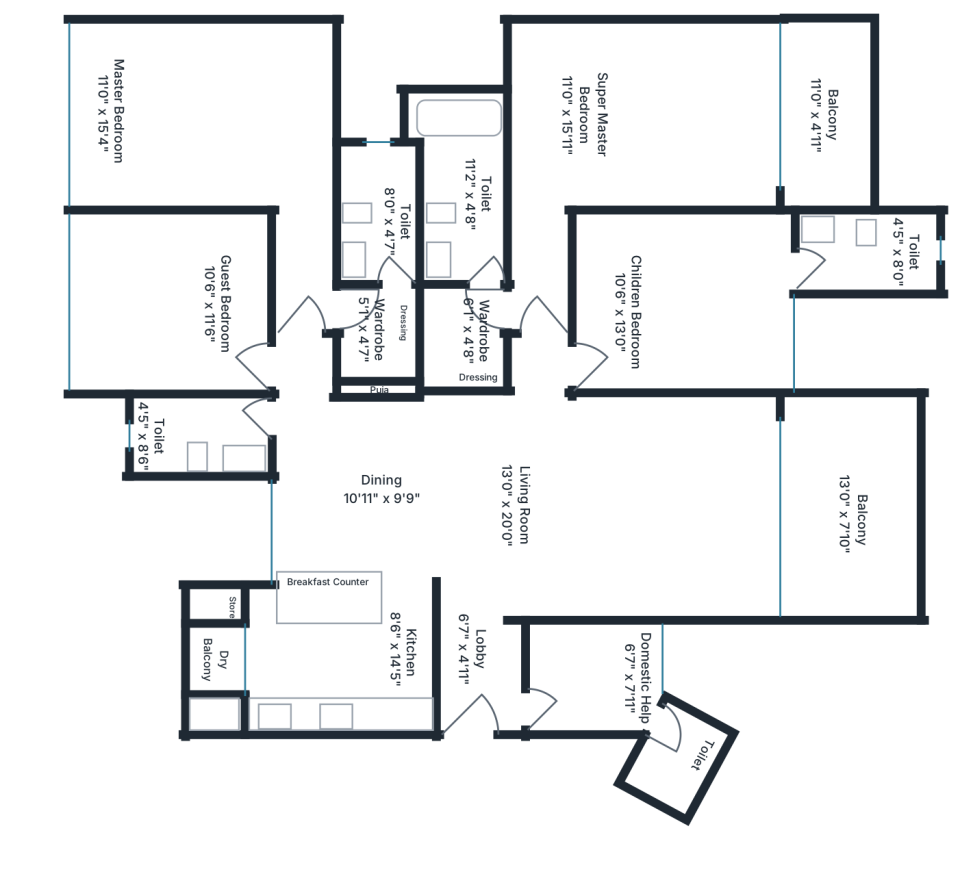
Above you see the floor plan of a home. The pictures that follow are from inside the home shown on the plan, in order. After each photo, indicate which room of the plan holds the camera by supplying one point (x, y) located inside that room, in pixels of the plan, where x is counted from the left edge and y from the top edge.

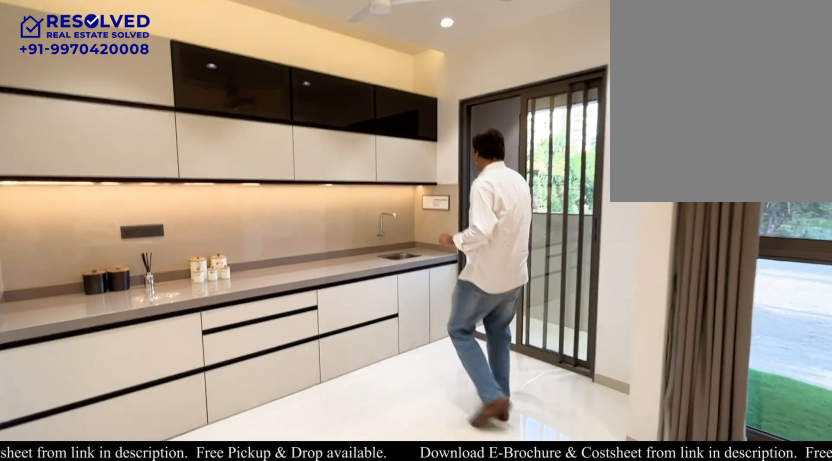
(341, 660)
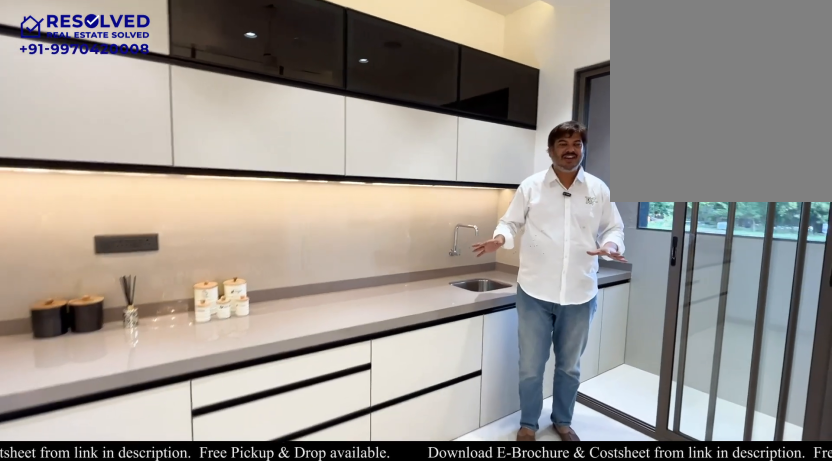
(341, 660)
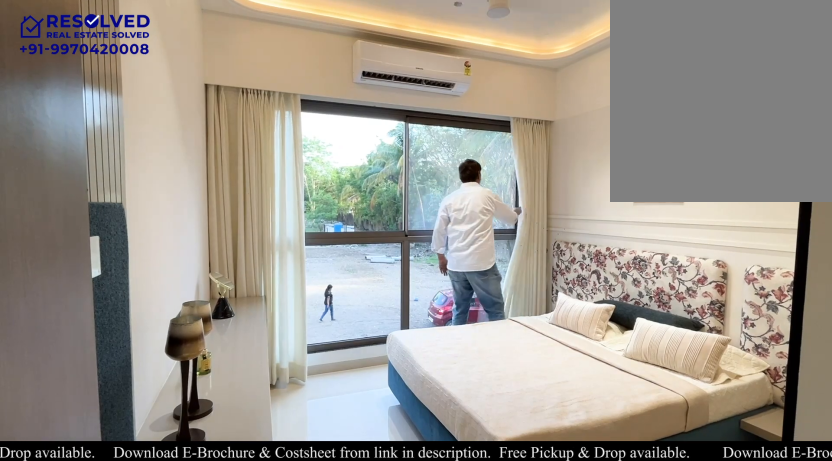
(175, 302)
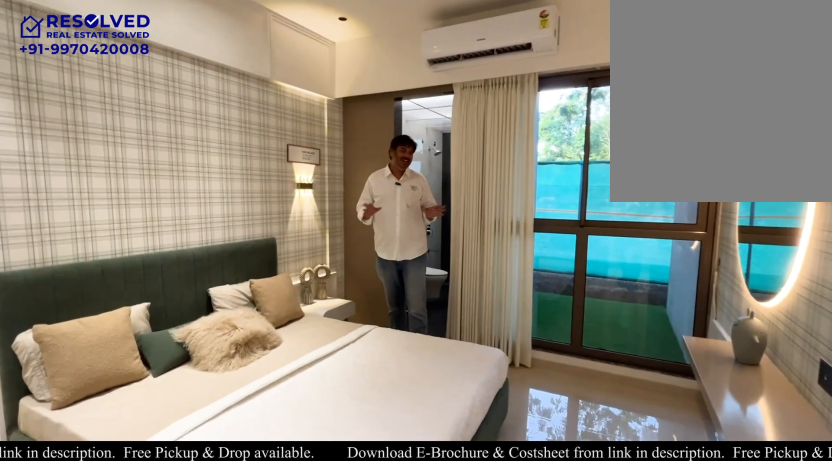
(684, 301)
